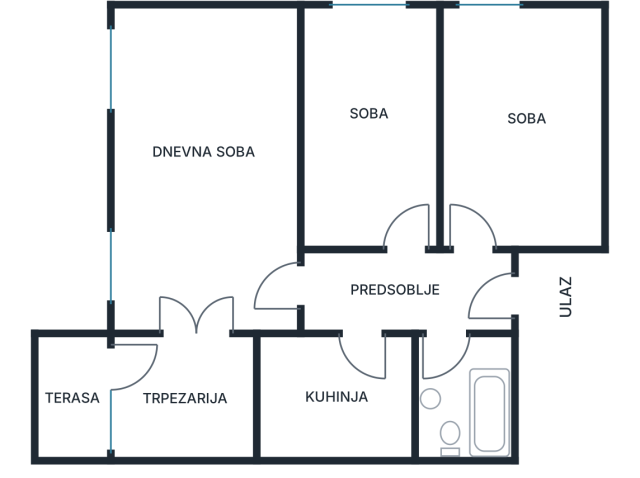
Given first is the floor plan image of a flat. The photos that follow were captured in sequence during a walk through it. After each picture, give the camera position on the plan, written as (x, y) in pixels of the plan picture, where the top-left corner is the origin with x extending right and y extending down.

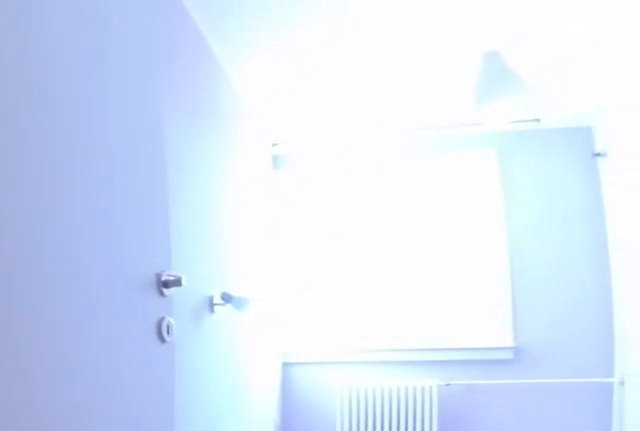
(491, 274)
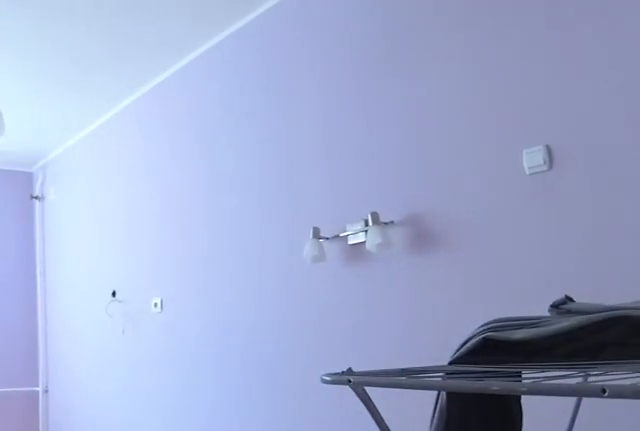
(465, 243)
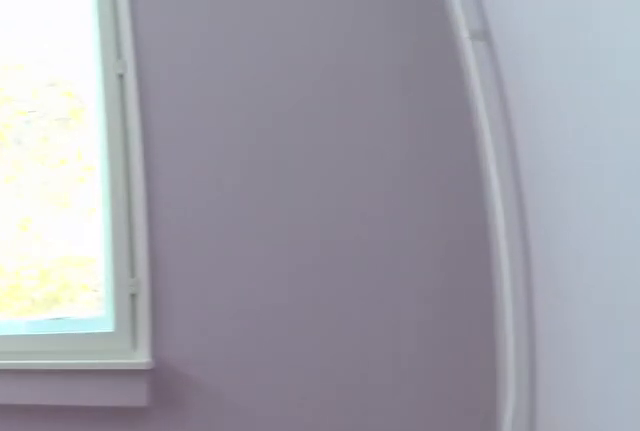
(583, 86)
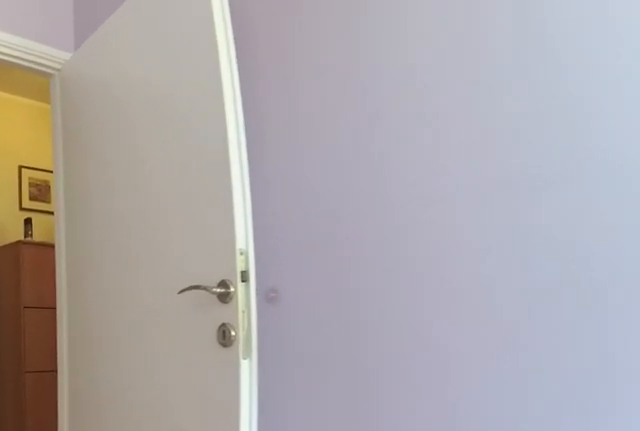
(542, 150)
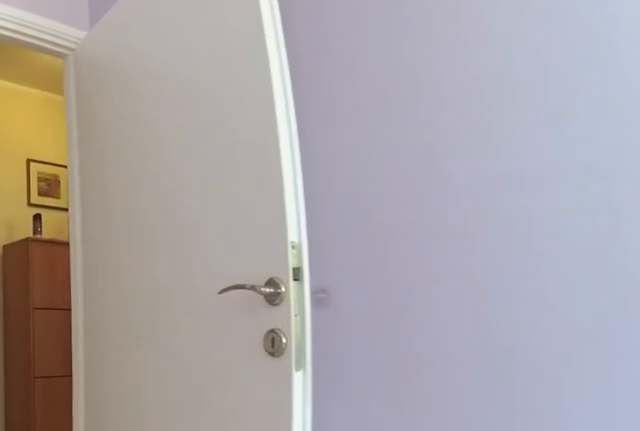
(538, 159)
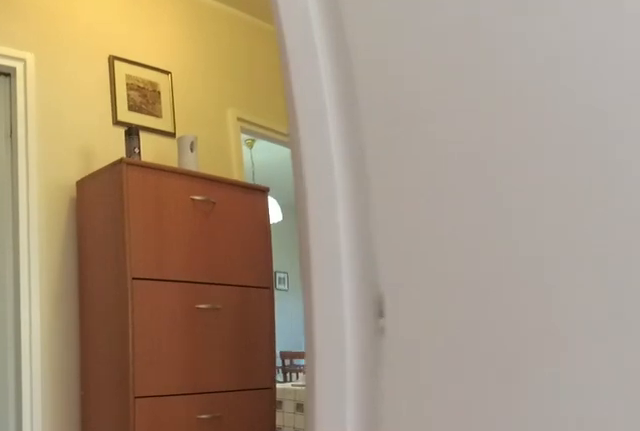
(509, 225)
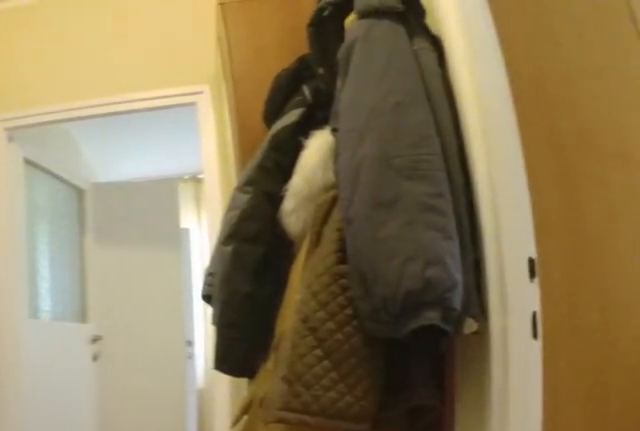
(457, 288)
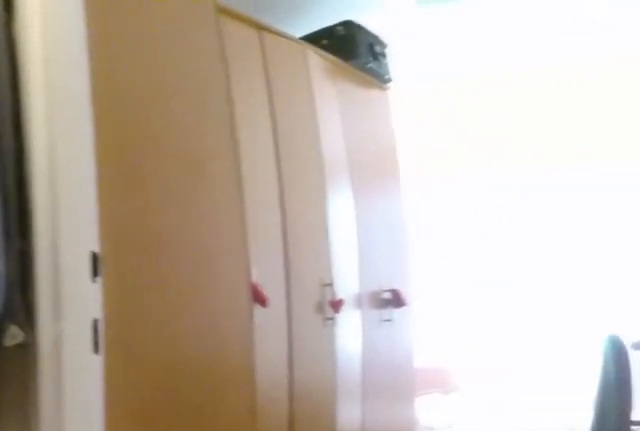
(433, 280)
